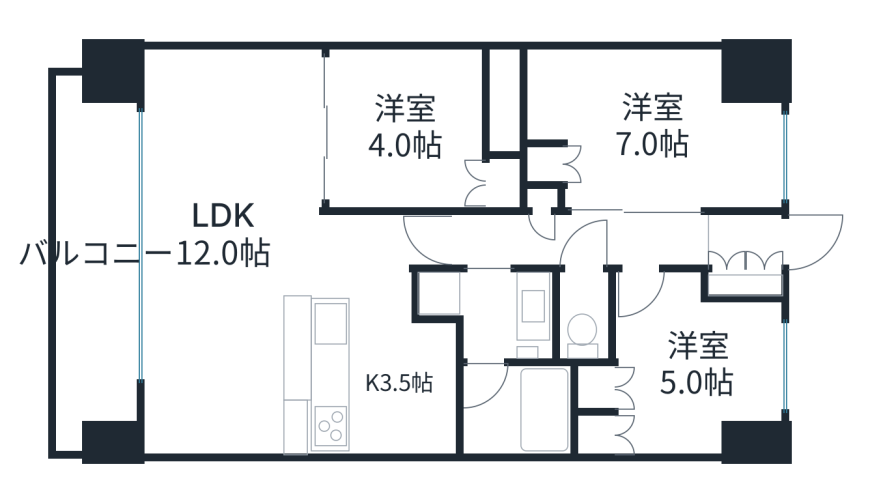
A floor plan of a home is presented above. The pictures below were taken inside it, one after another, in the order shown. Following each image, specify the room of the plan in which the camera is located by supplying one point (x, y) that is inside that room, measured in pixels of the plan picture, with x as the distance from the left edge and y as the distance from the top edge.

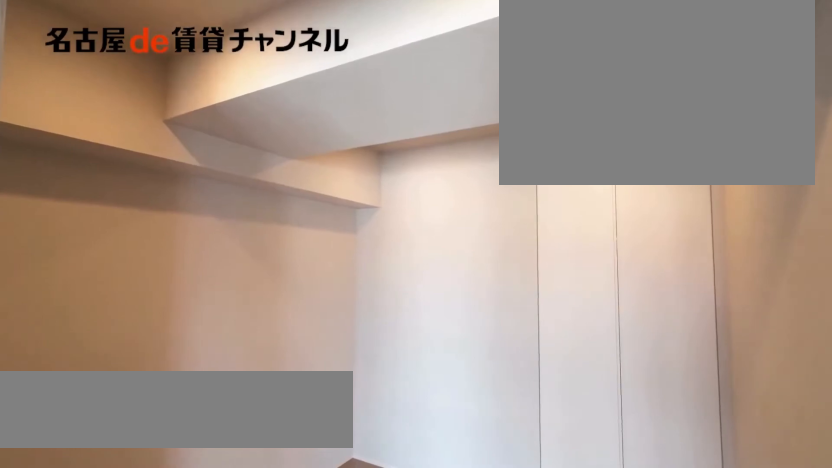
(405, 132)
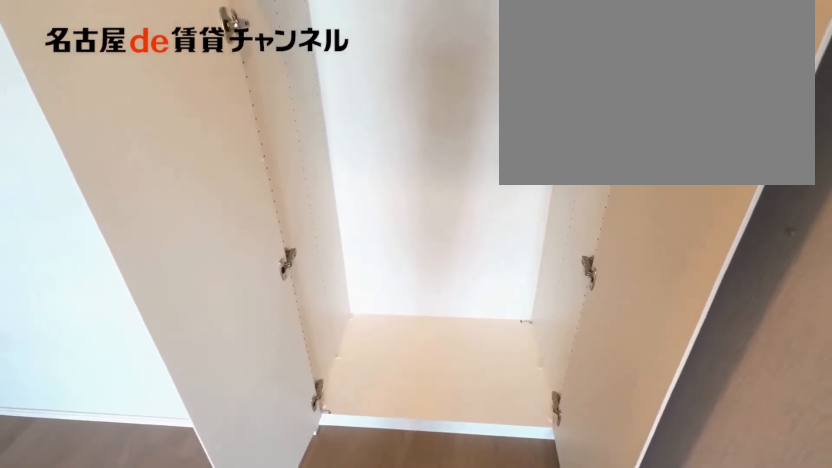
(506, 185)
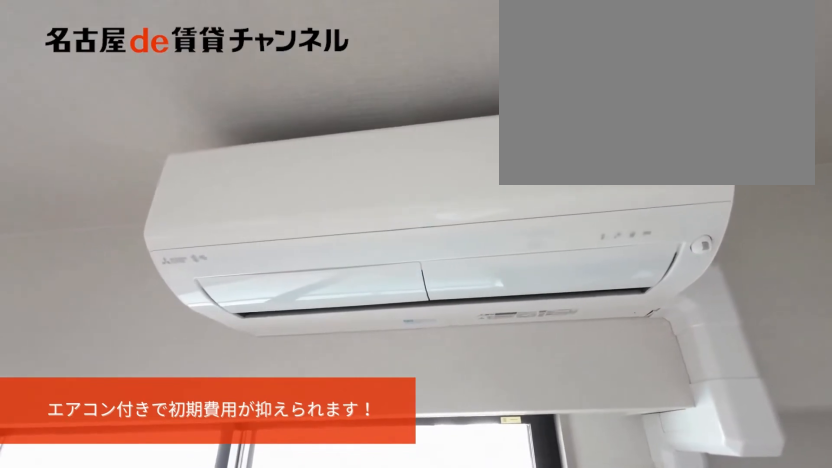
(224, 239)
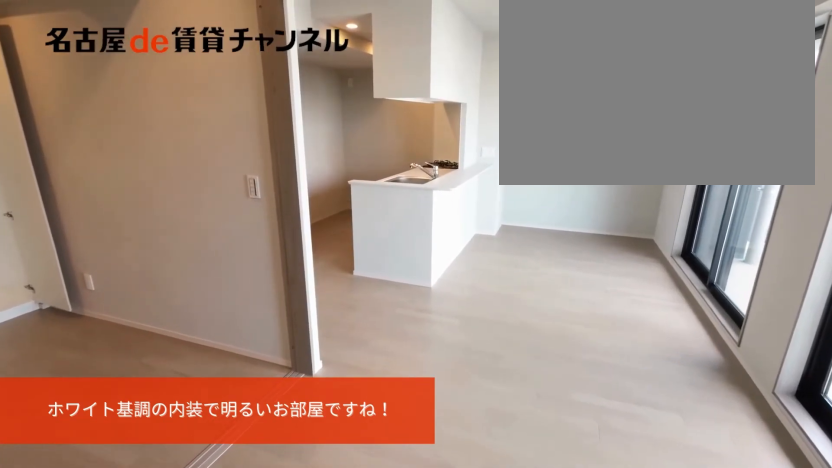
(224, 239)
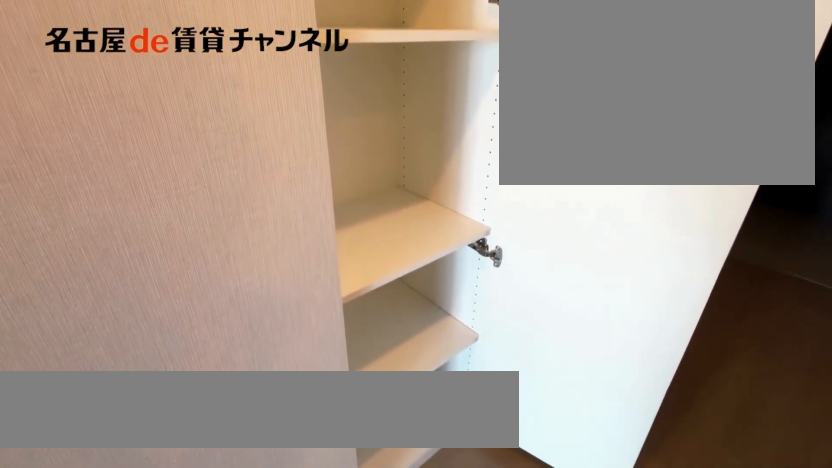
(540, 199)
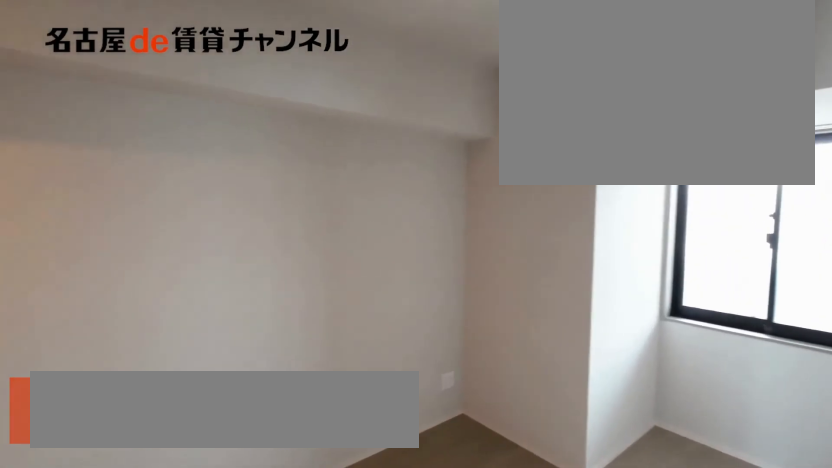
(652, 126)
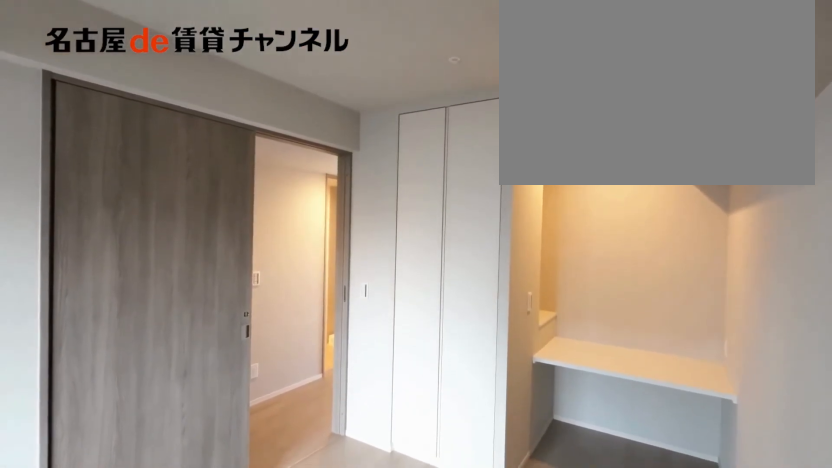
(652, 126)
